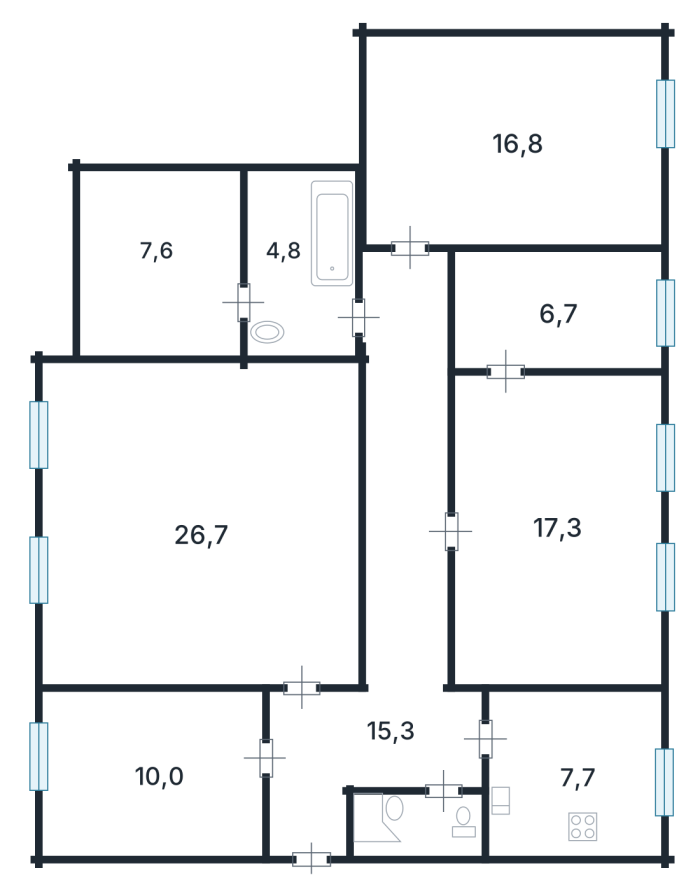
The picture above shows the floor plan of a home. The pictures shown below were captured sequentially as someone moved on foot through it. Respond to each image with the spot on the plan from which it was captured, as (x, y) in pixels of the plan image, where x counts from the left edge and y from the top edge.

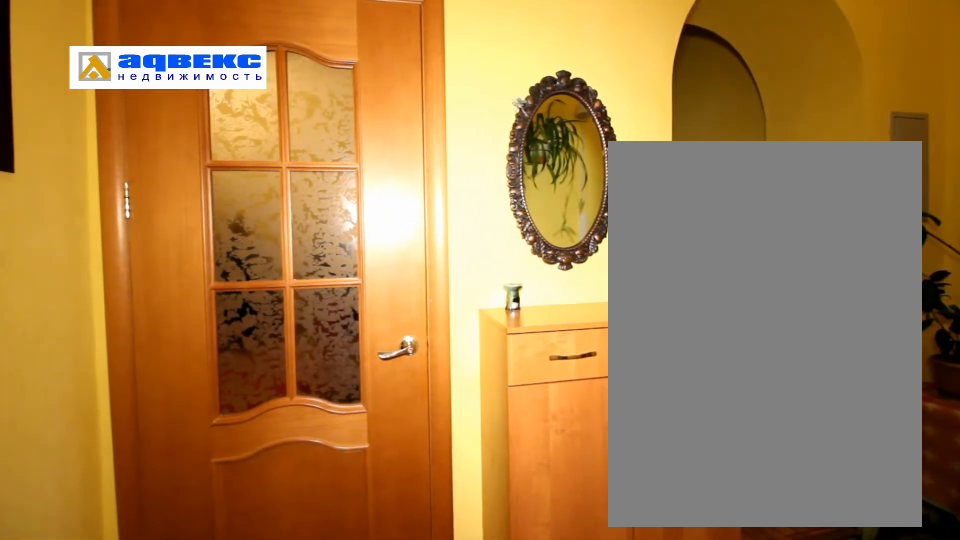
(445, 782)
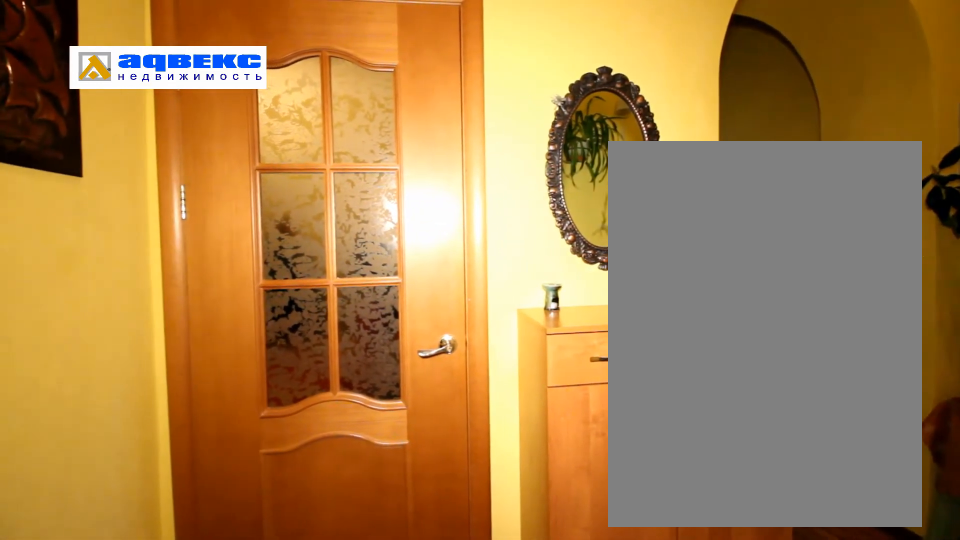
(445, 782)
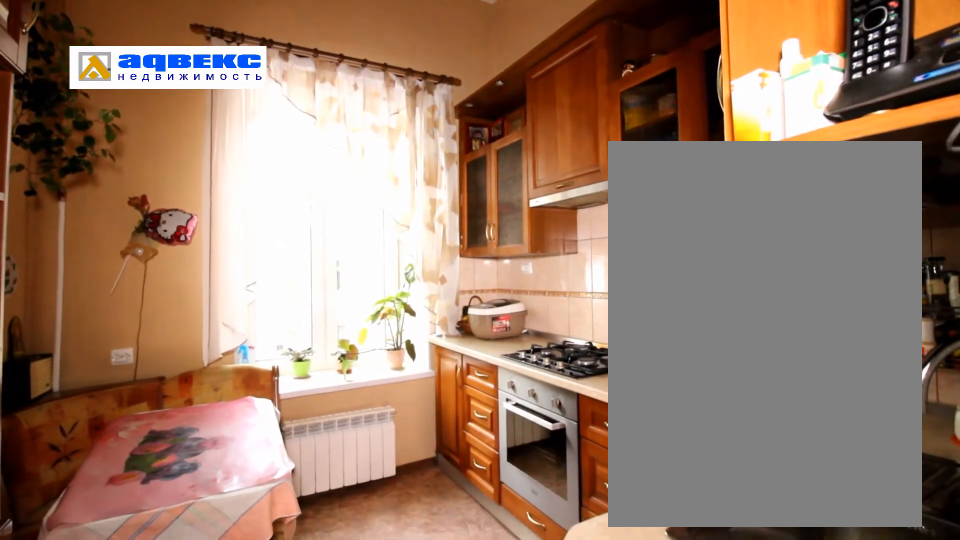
(588, 816)
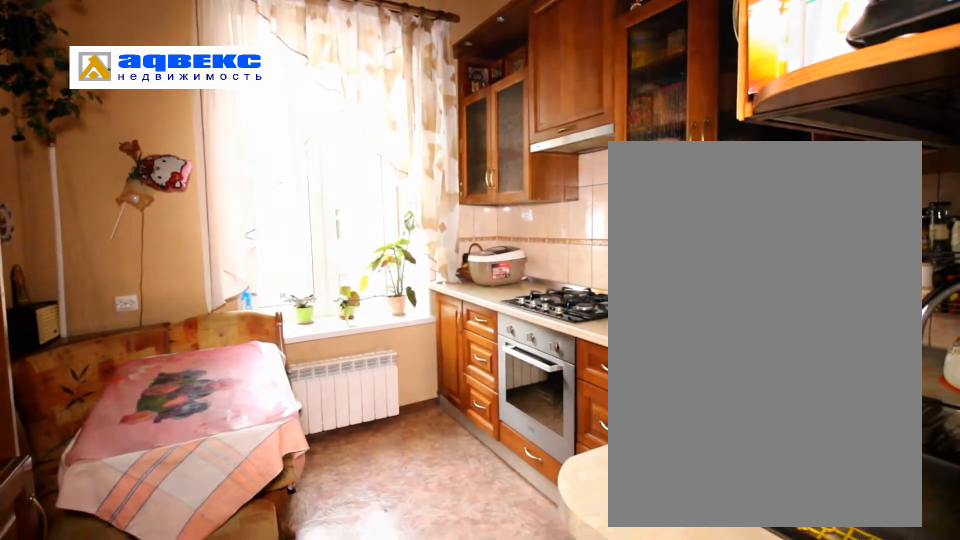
(588, 816)
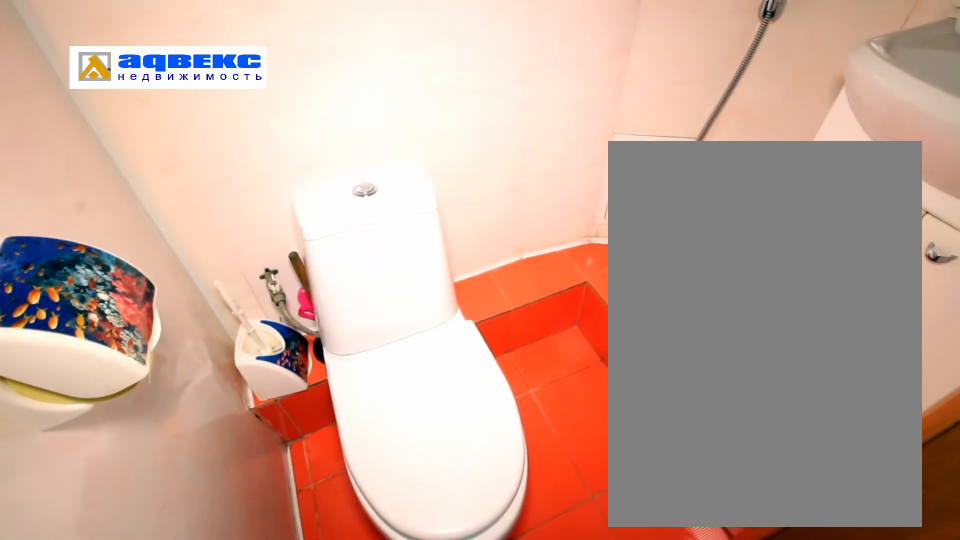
(413, 854)
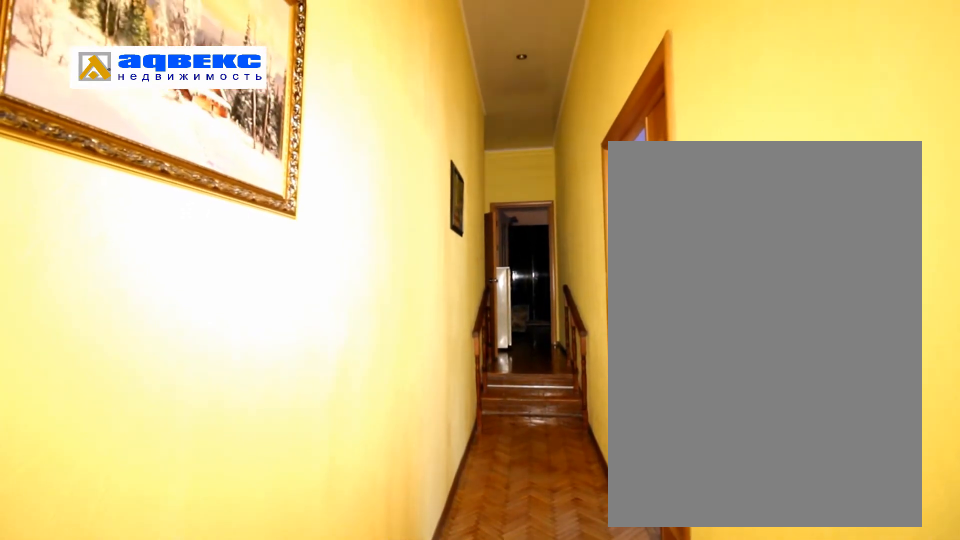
(406, 499)
